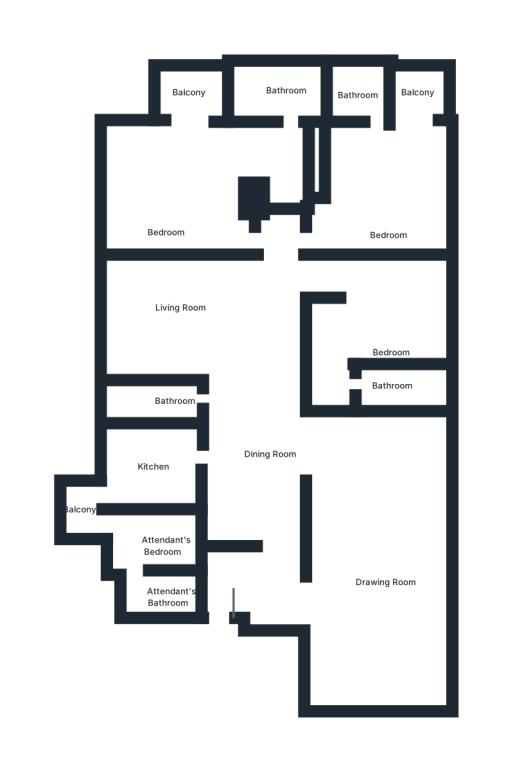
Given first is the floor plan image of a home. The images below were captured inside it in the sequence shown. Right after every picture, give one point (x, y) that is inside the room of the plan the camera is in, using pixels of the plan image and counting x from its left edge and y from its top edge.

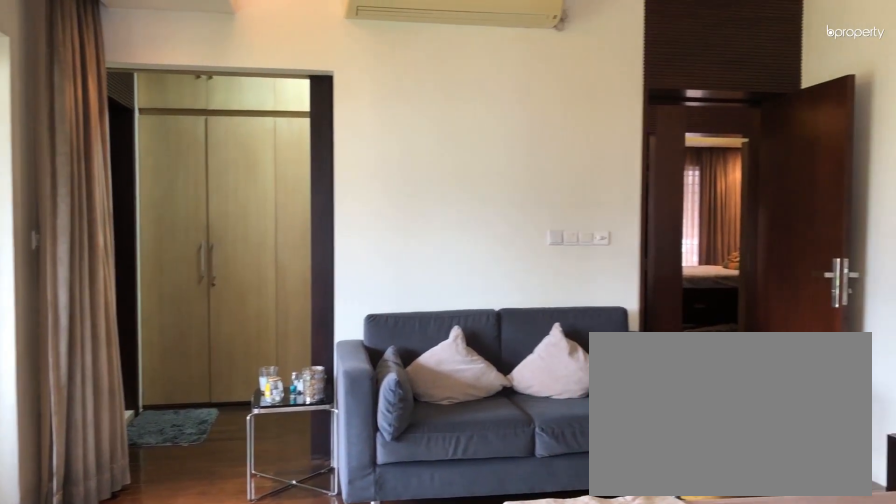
(168, 202)
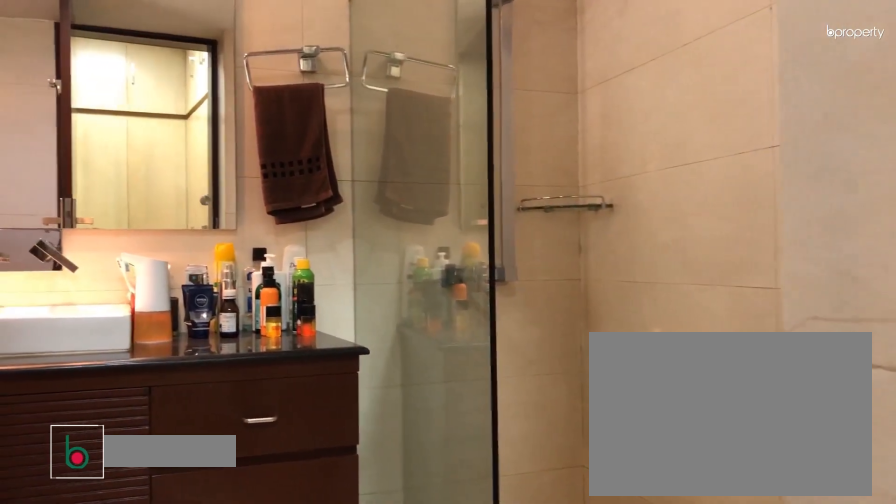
(281, 79)
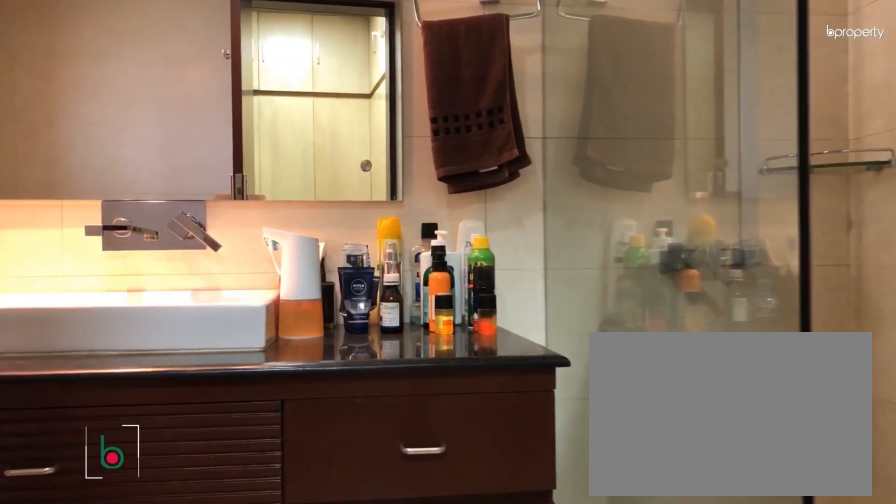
(281, 79)
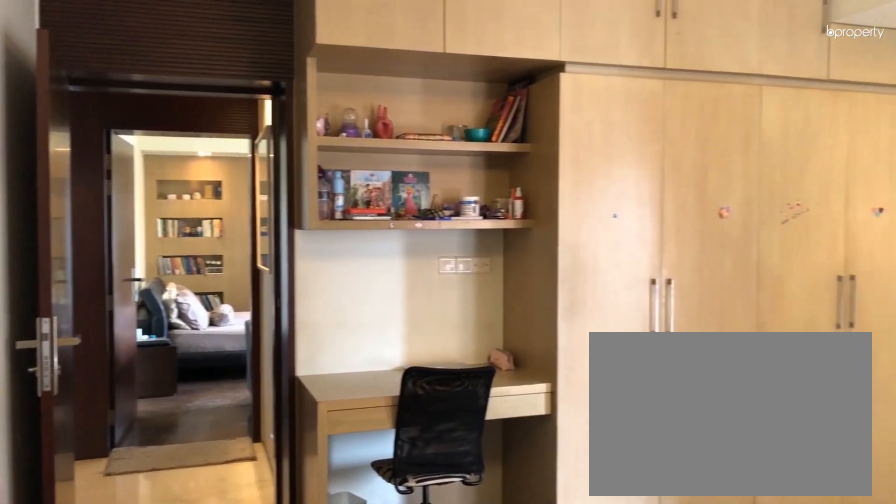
(384, 182)
